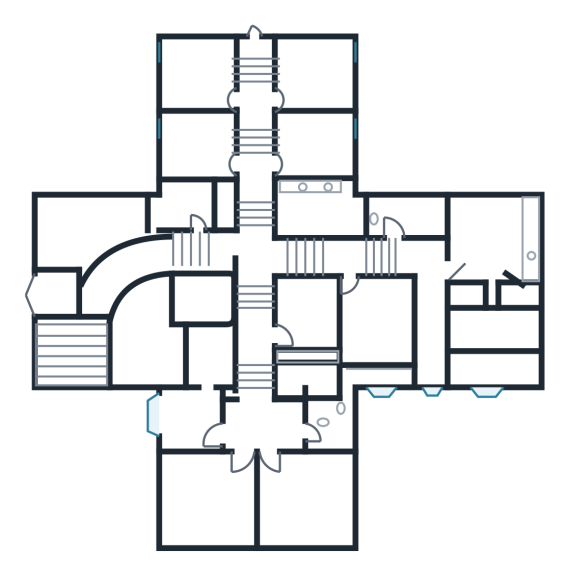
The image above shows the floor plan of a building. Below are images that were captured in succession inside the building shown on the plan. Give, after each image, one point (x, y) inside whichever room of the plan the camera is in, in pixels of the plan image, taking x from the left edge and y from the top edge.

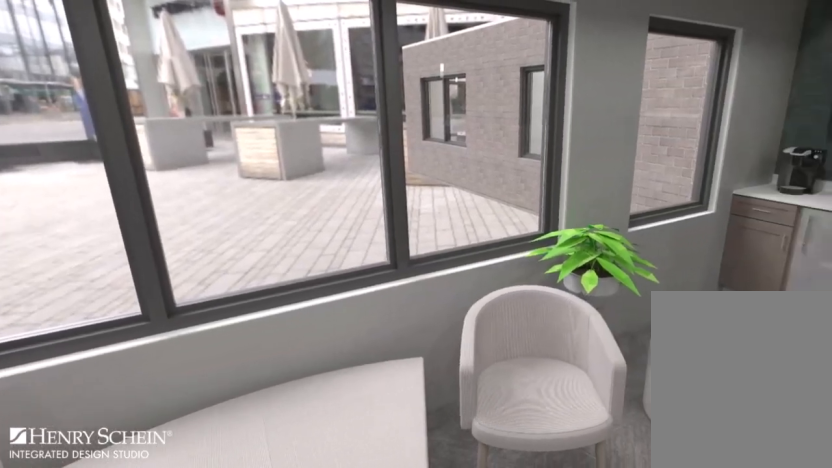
(103, 246)
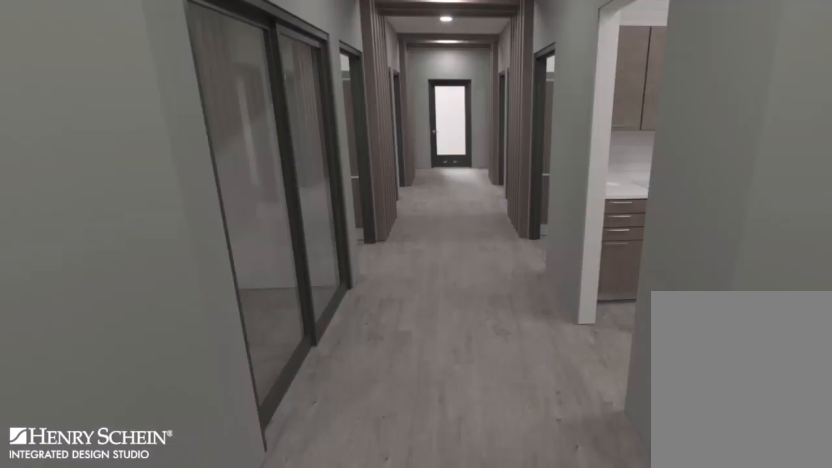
(258, 255)
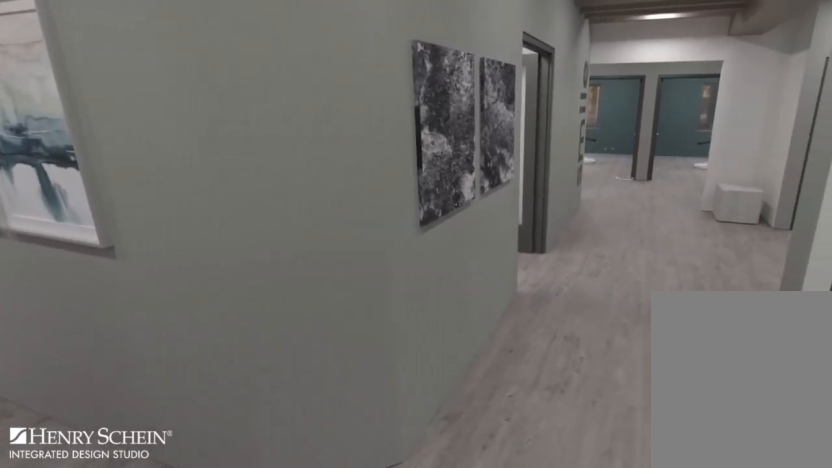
(258, 255)
